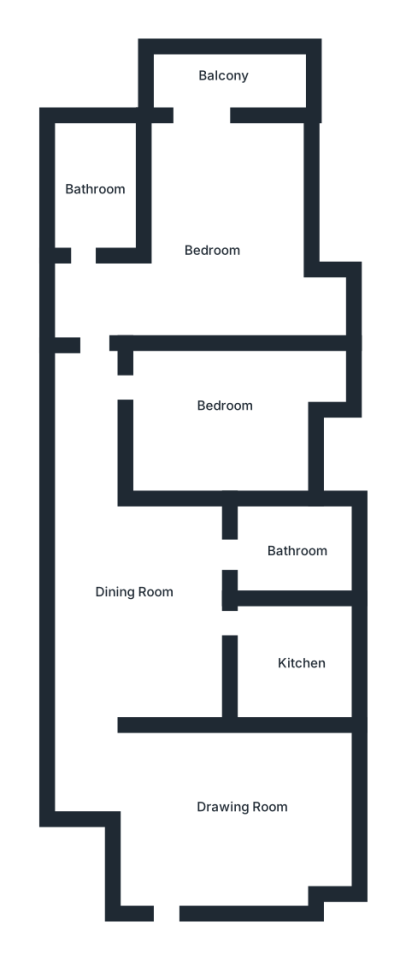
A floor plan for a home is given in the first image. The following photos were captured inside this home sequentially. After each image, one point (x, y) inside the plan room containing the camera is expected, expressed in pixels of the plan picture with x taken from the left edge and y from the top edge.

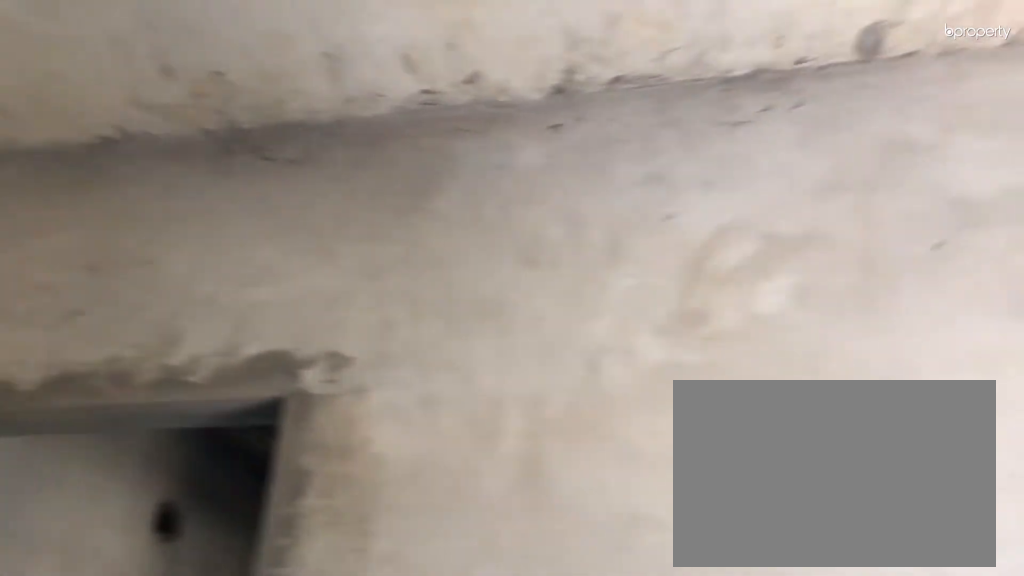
(217, 811)
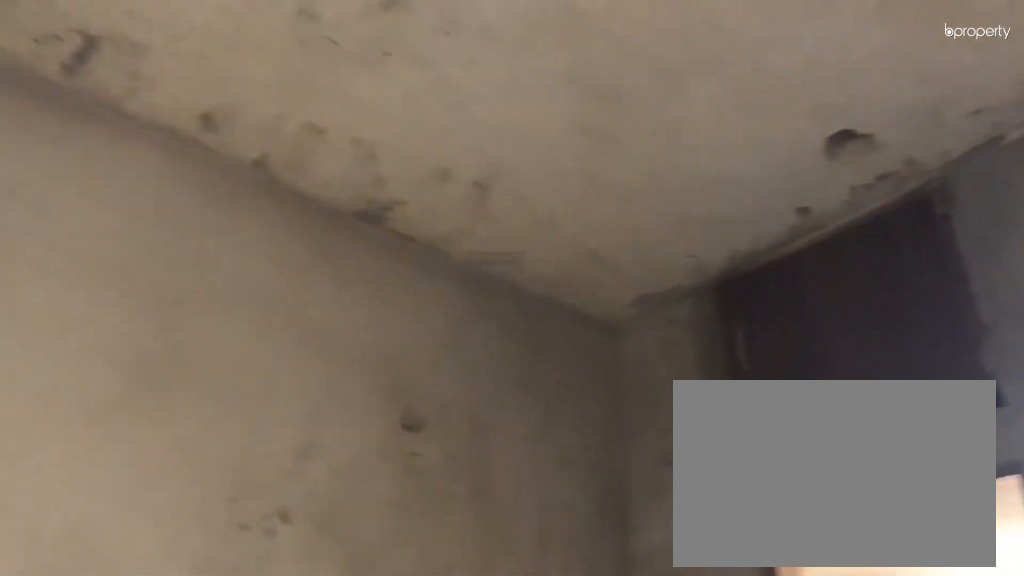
(168, 626)
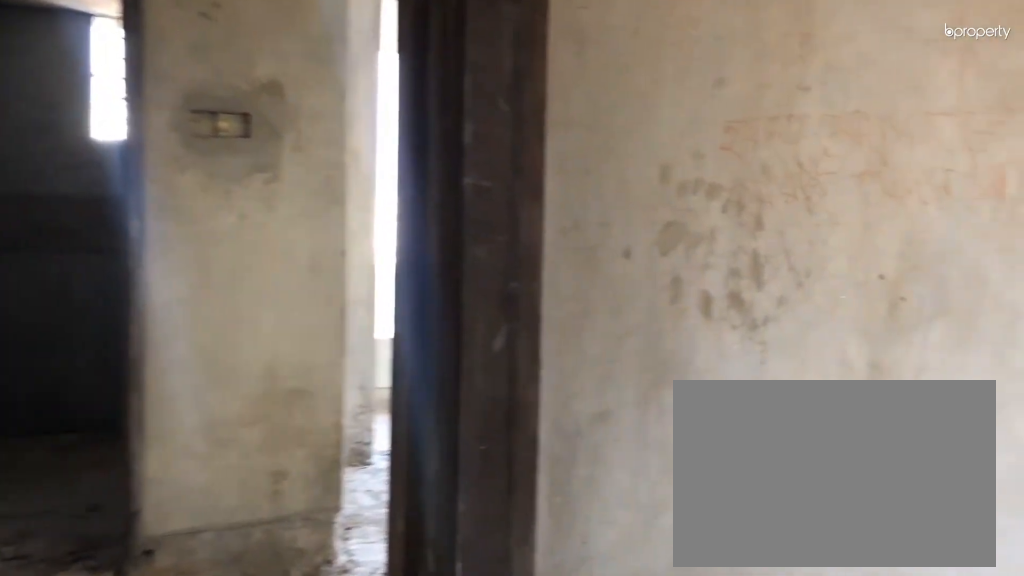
(207, 402)
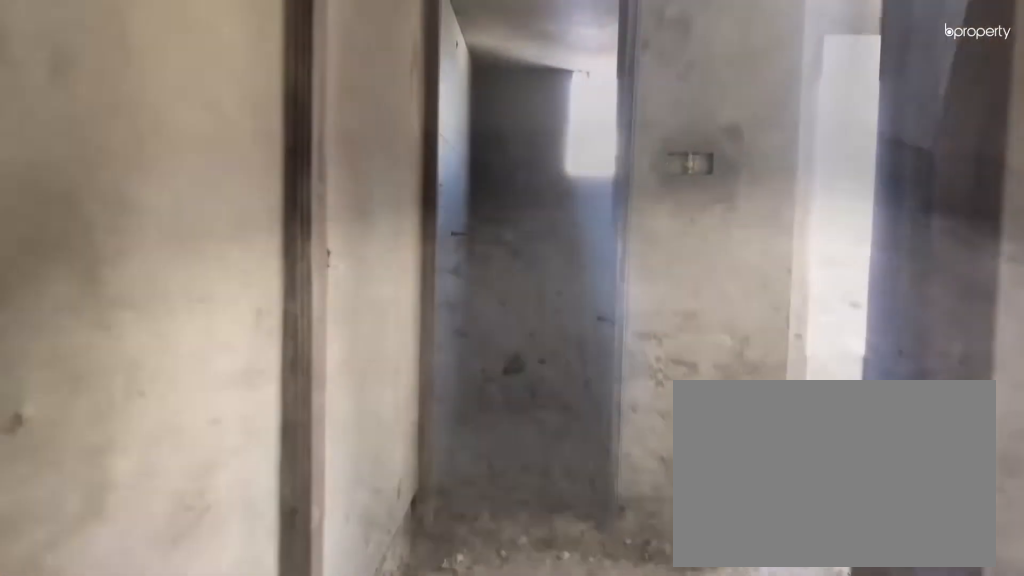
(207, 402)
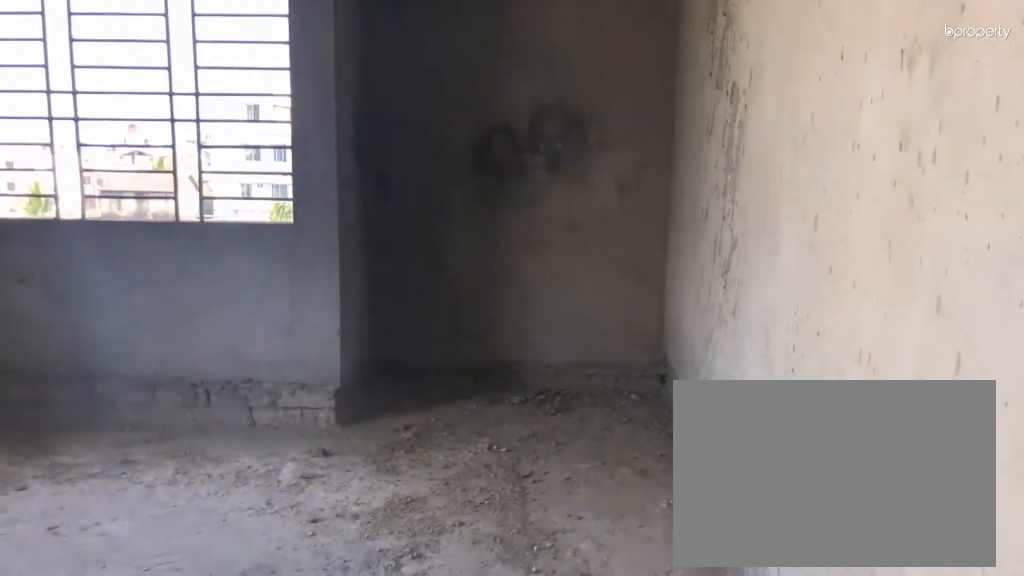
(203, 201)
